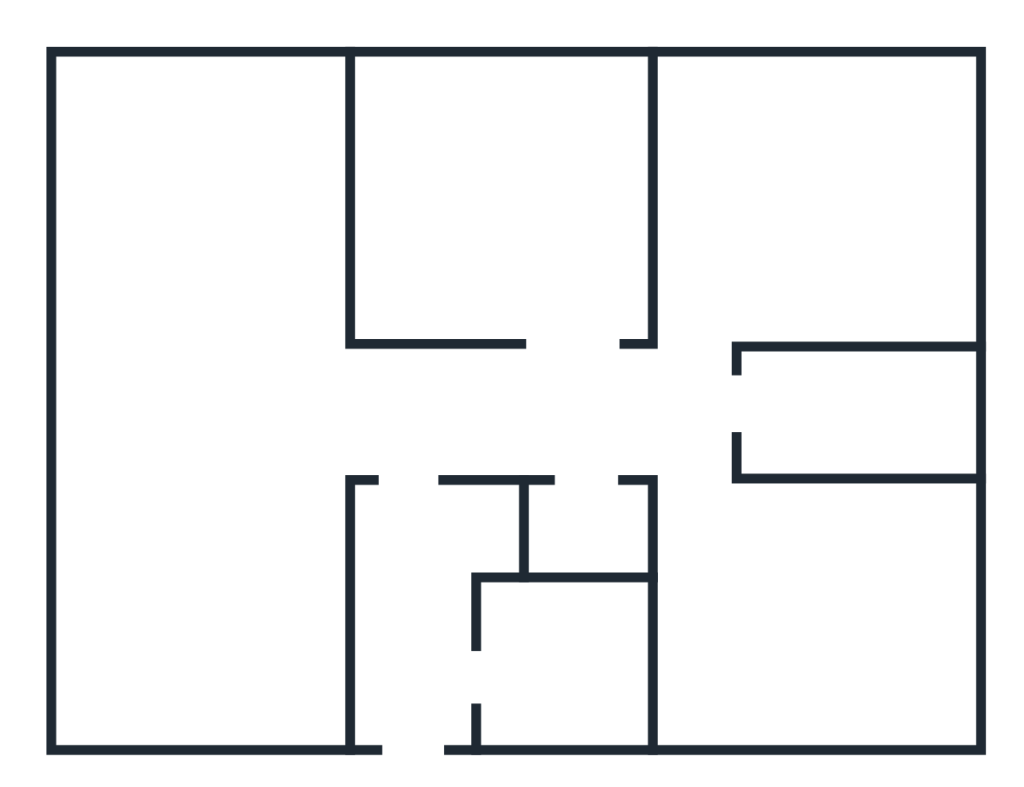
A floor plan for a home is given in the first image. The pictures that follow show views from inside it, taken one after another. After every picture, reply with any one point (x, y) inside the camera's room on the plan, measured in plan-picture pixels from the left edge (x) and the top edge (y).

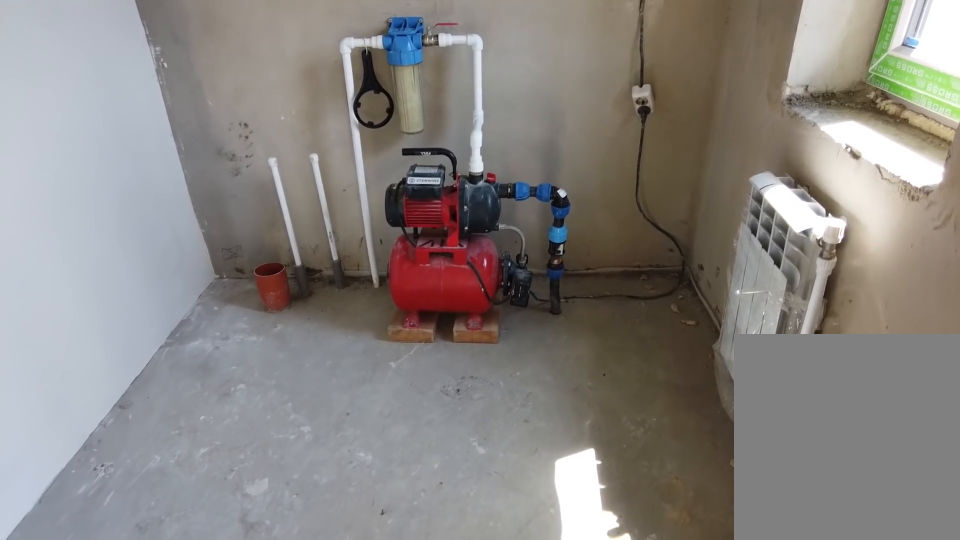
(527, 709)
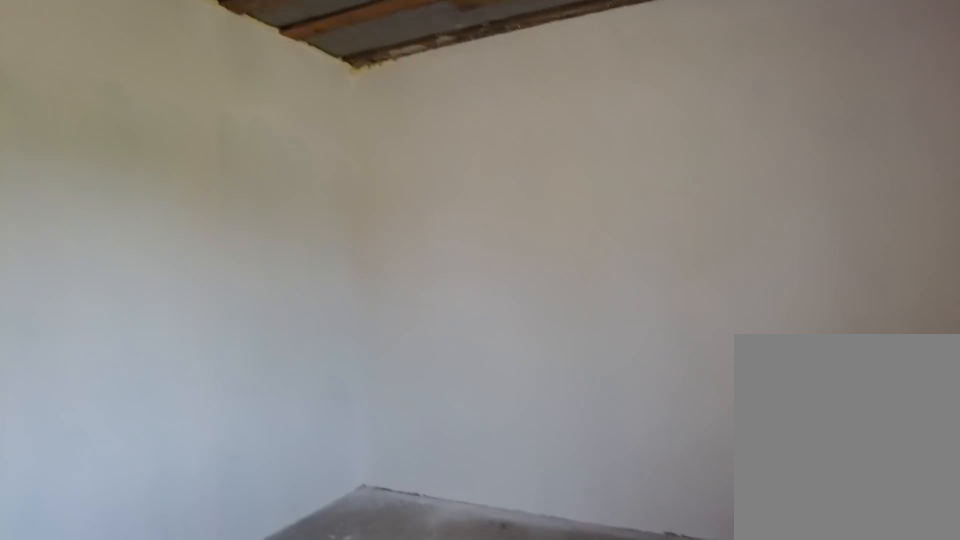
(747, 647)
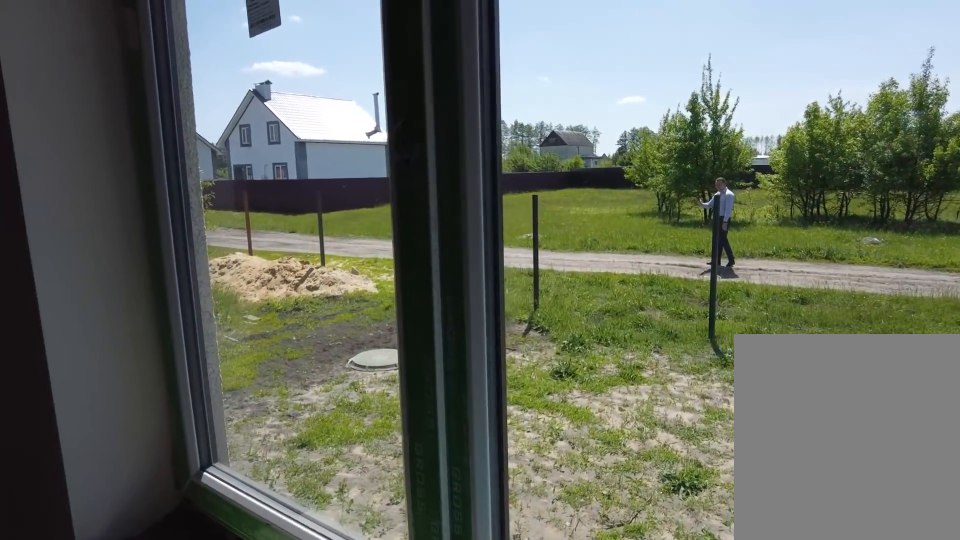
(747, 647)
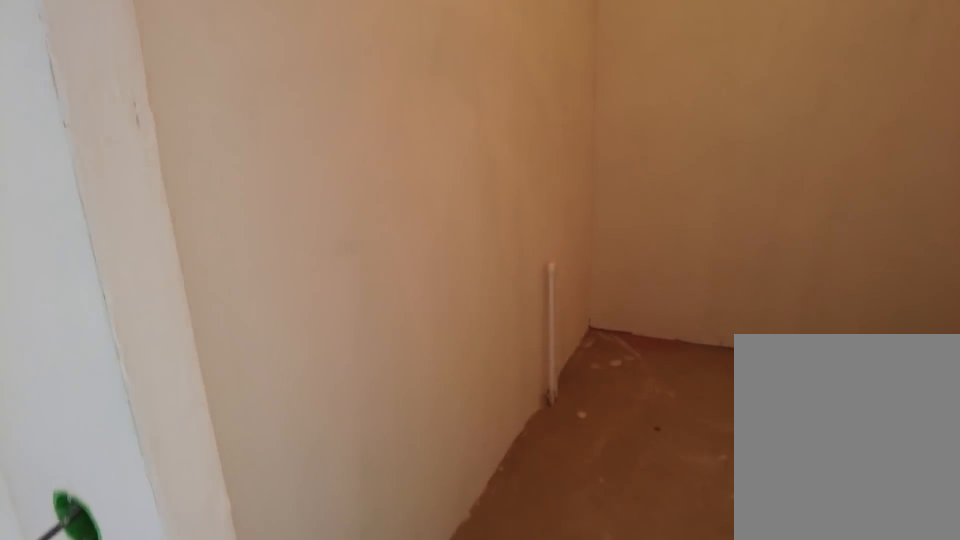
(694, 422)
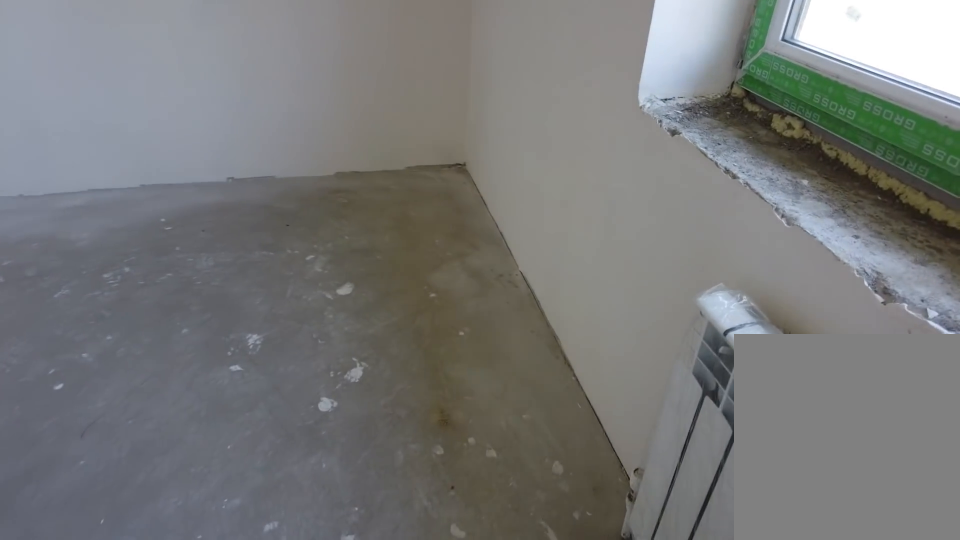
(571, 294)
